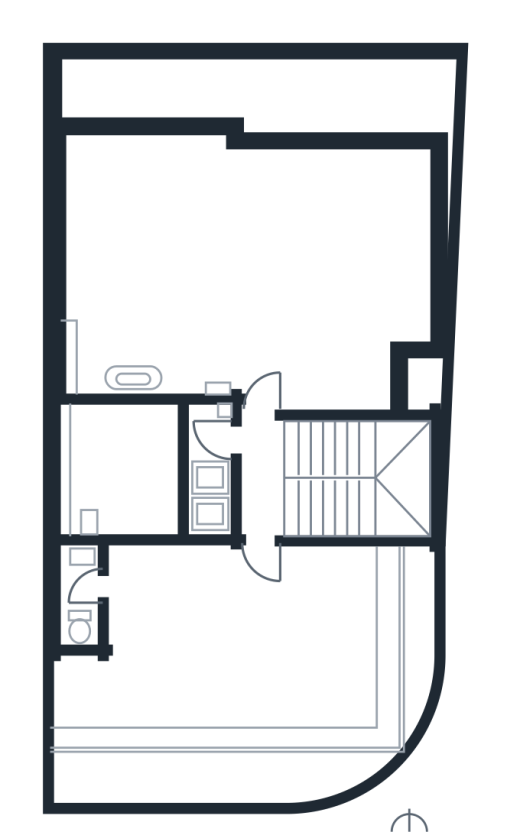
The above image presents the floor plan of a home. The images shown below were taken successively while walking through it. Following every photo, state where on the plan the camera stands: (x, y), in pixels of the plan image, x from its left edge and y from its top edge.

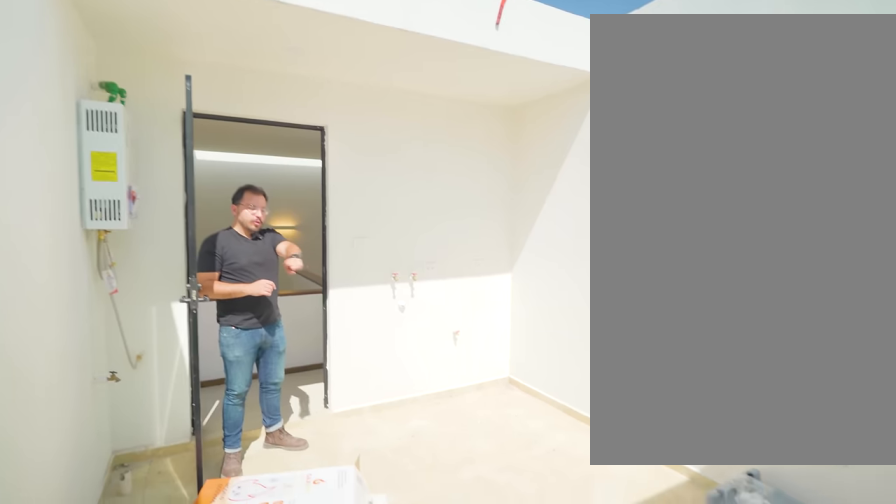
(96, 436)
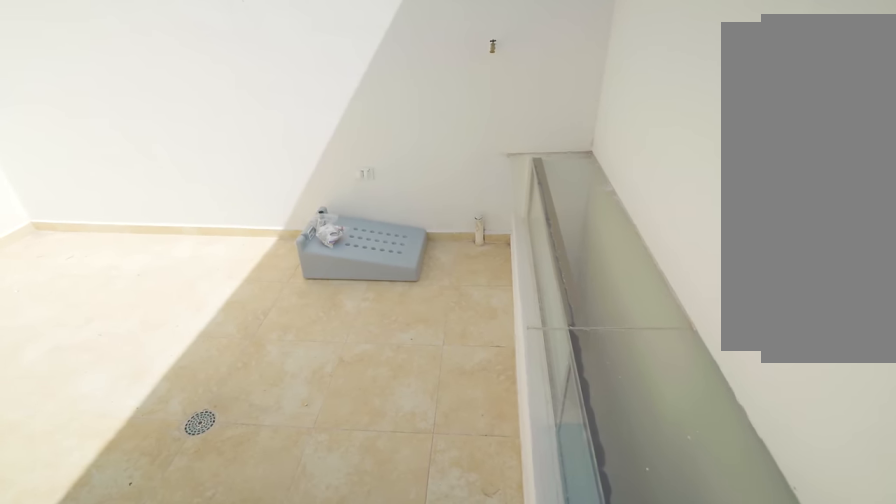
(96, 435)
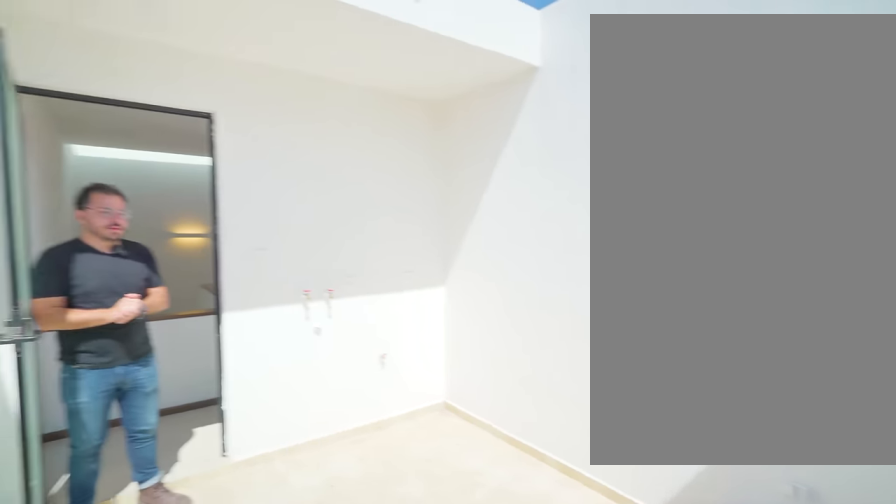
(95, 436)
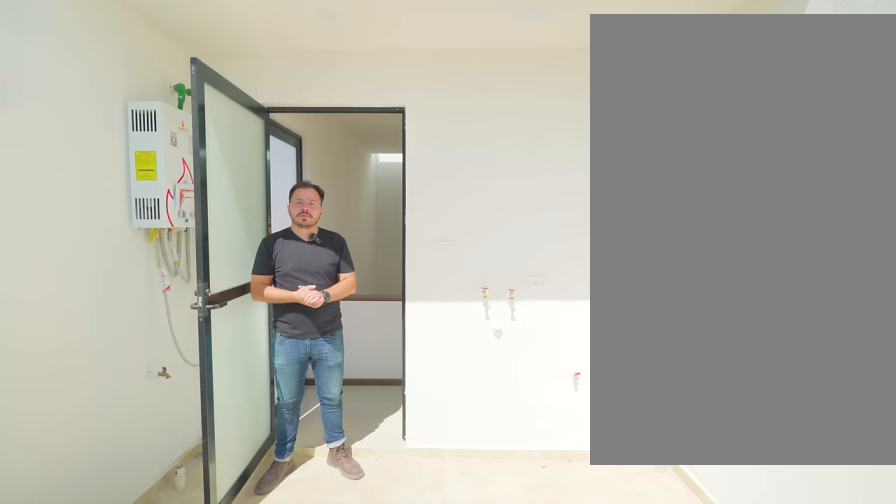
(94, 438)
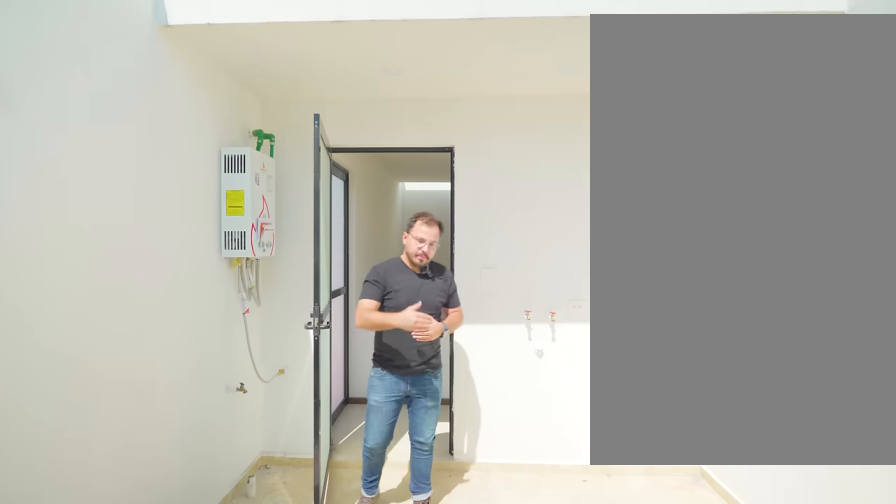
(95, 446)
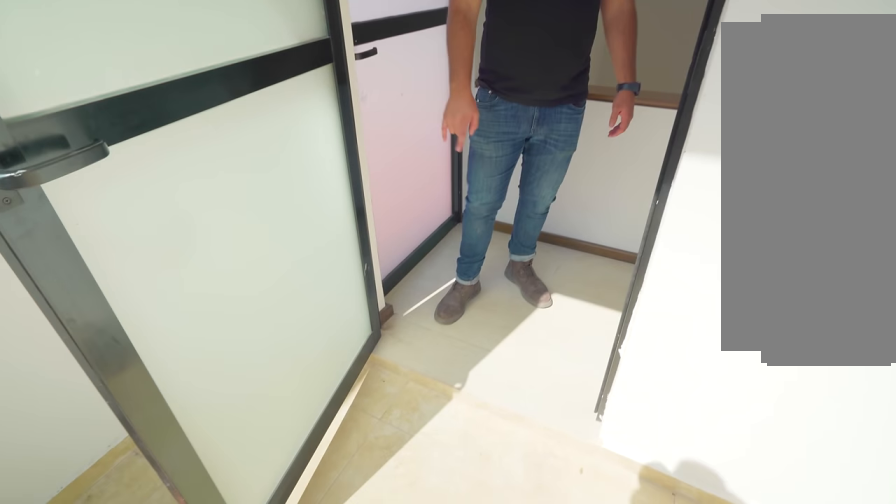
(142, 451)
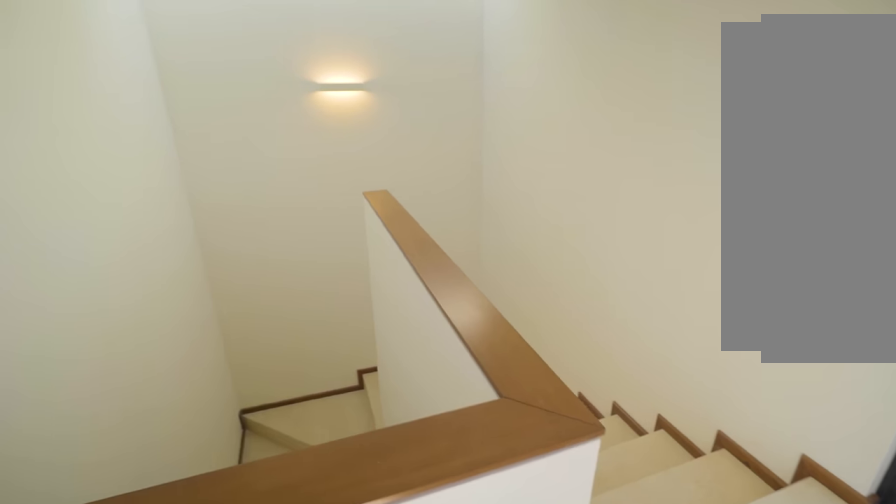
(244, 442)
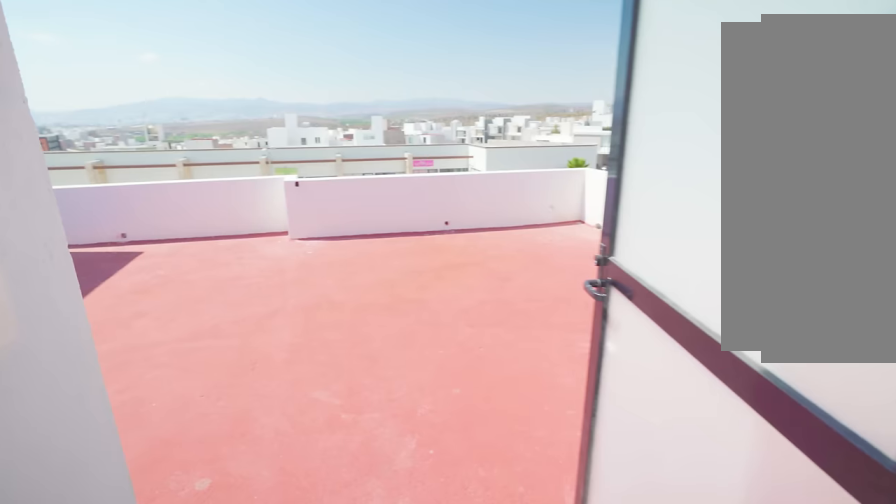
(258, 442)
